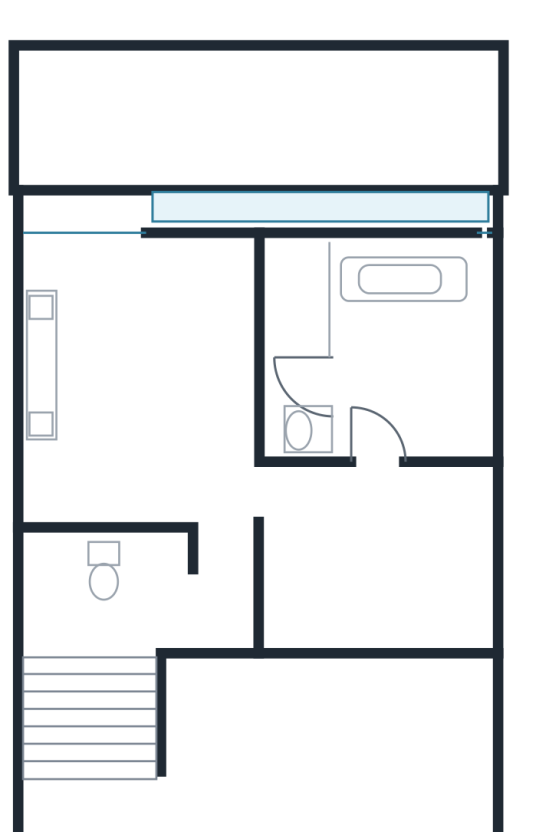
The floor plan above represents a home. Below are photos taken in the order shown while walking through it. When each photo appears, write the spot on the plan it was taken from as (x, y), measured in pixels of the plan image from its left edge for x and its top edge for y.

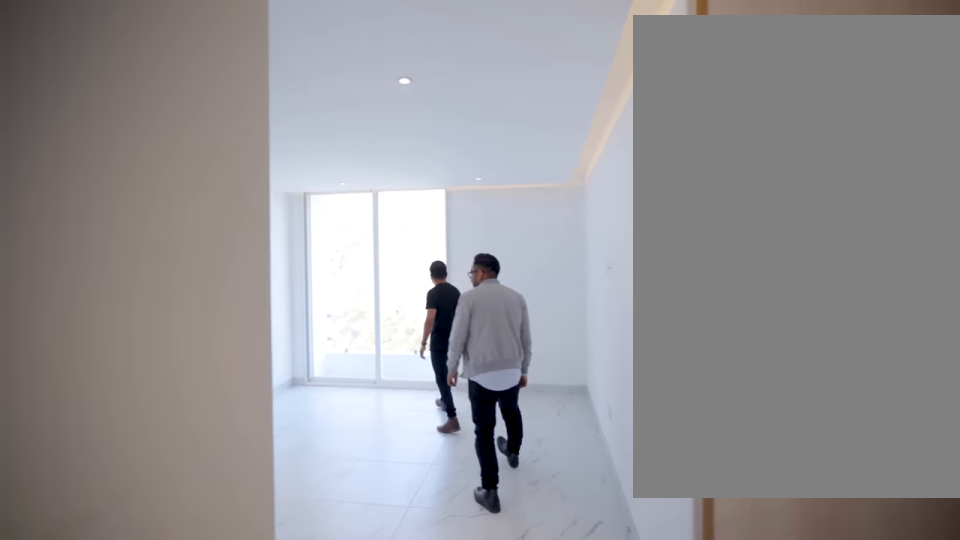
(193, 627)
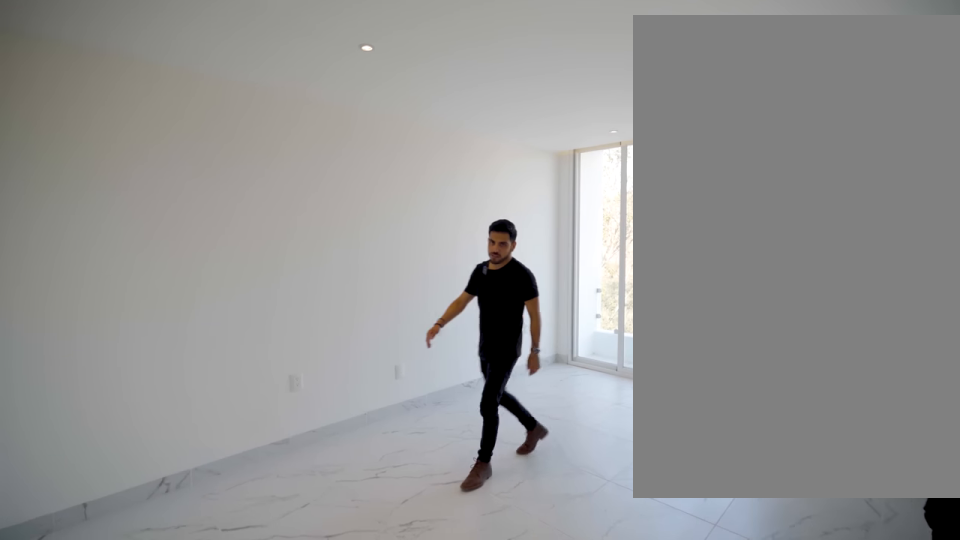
(221, 500)
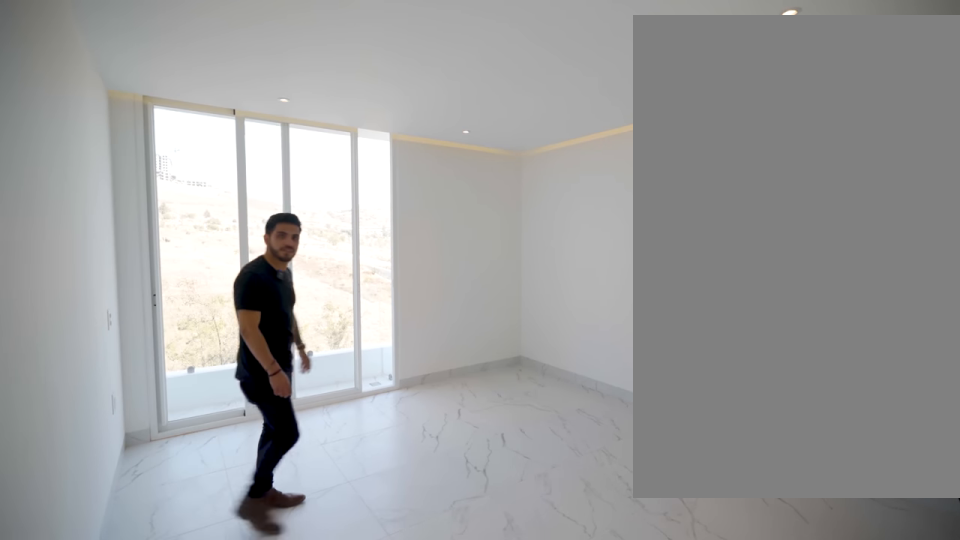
(84, 496)
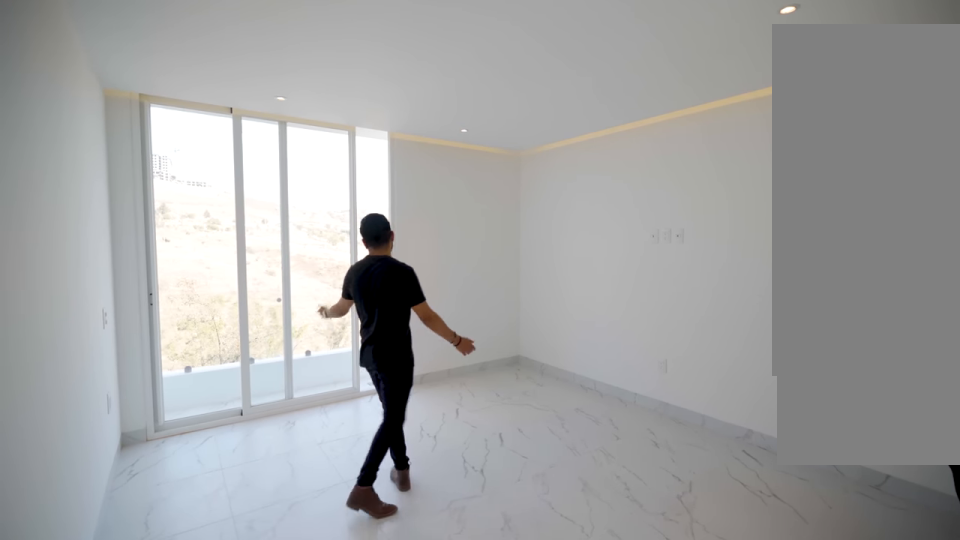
(84, 496)
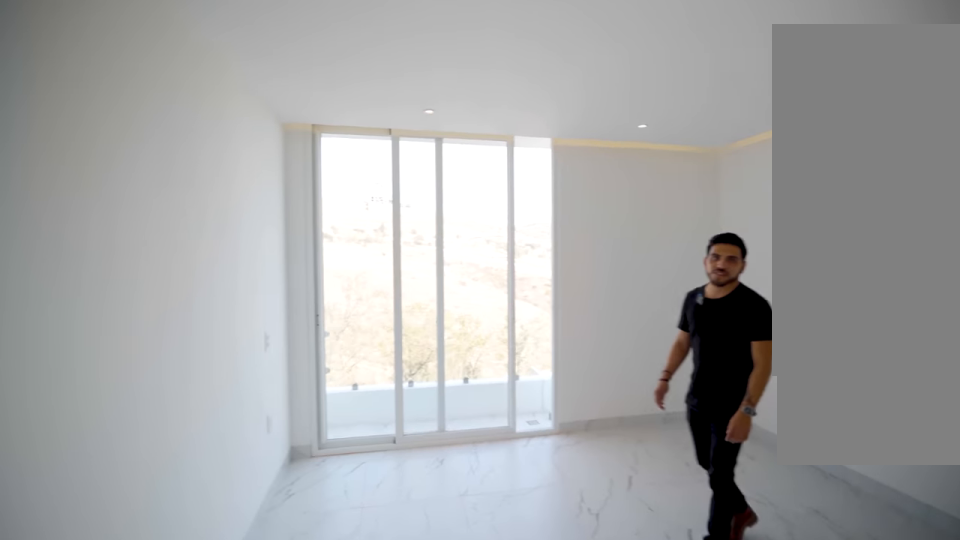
(83, 496)
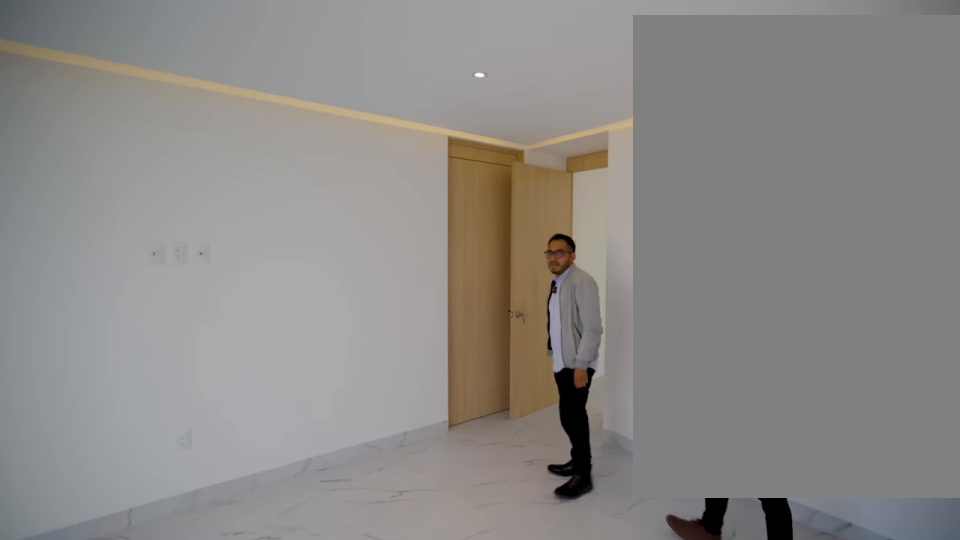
(76, 333)
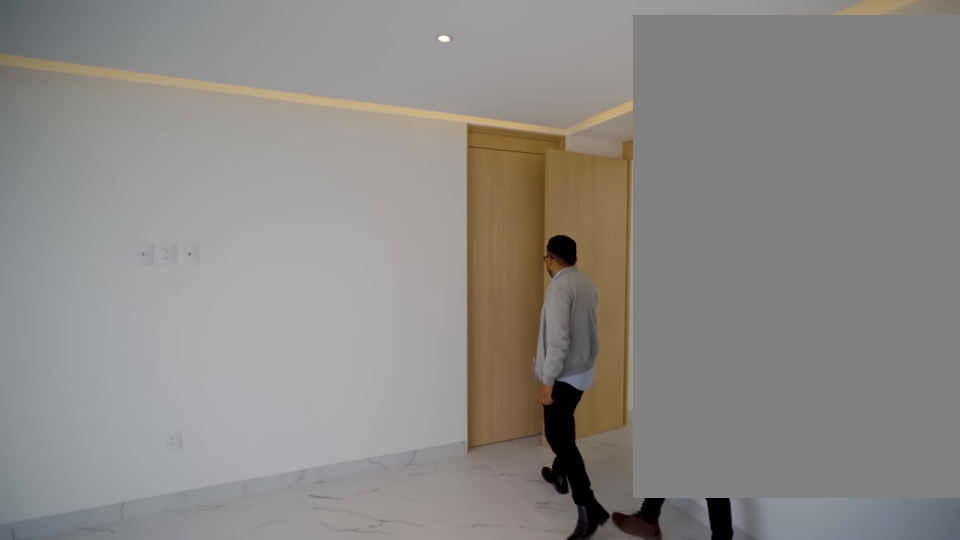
(86, 333)
